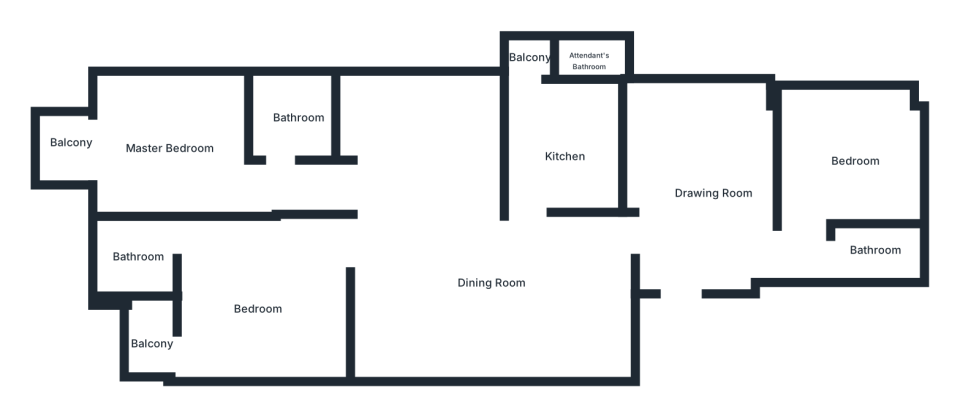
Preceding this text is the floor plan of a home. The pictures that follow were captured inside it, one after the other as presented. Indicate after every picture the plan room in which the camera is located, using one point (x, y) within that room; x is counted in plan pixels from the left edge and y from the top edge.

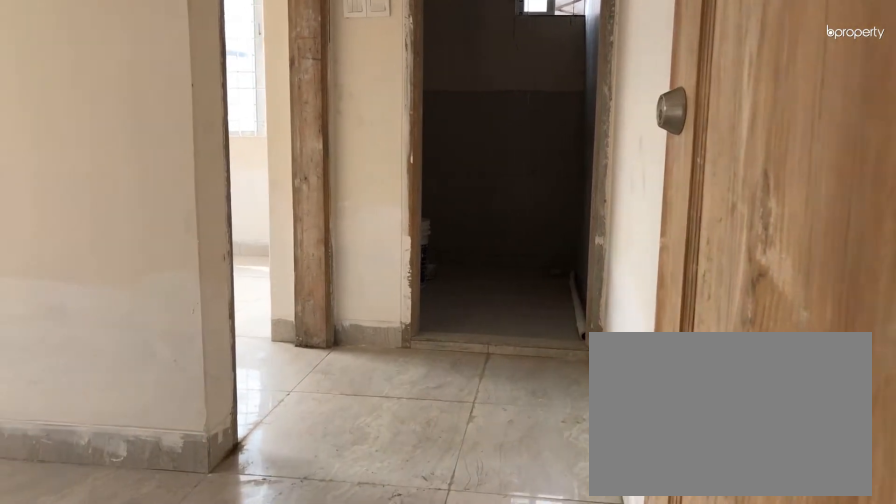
(716, 195)
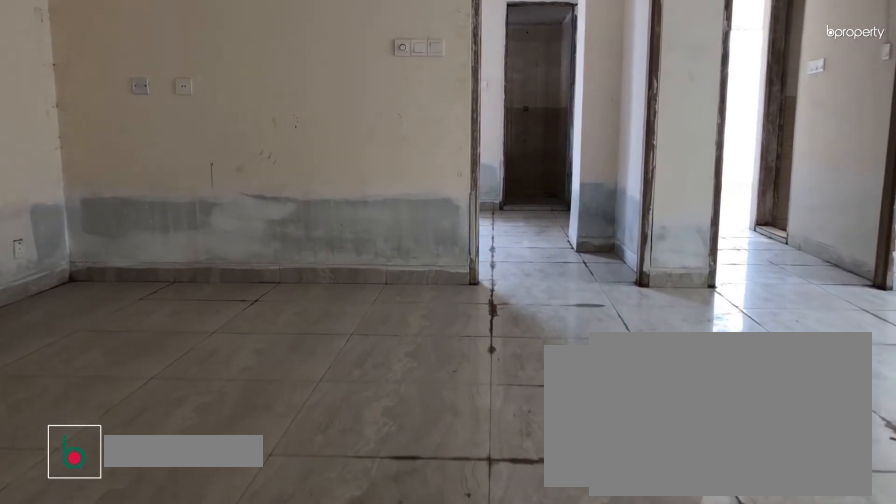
(496, 287)
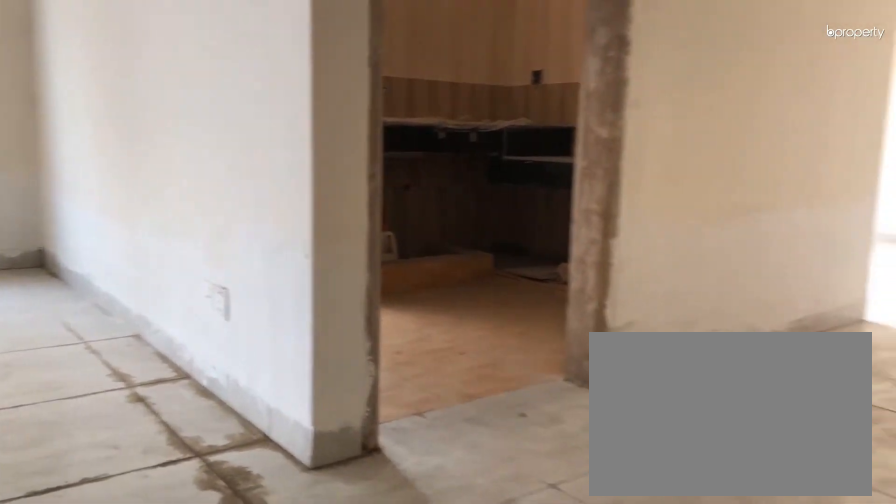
(496, 287)
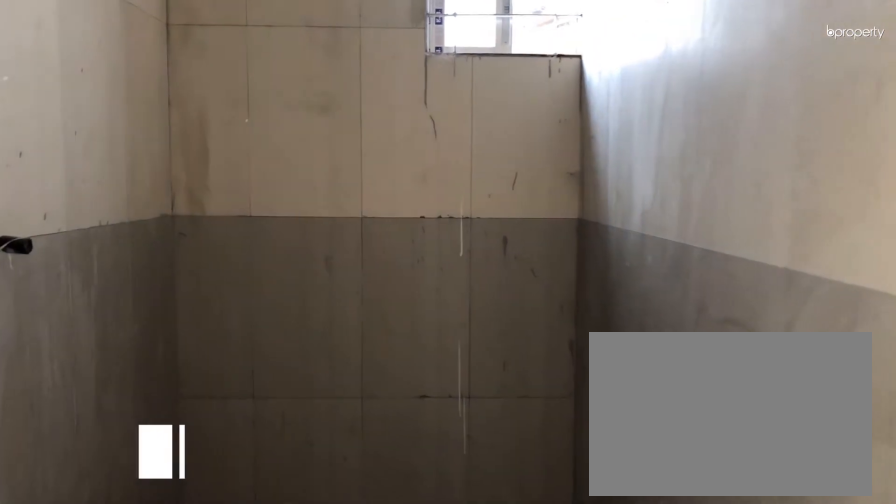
(876, 250)
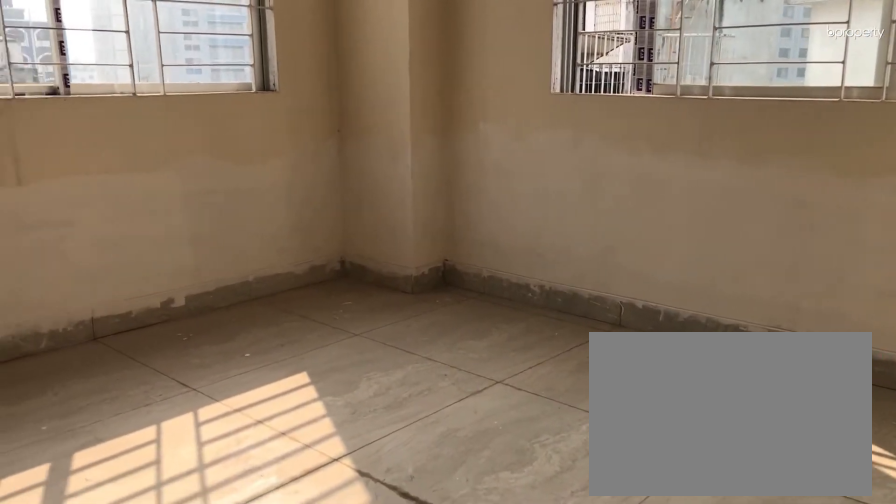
(858, 160)
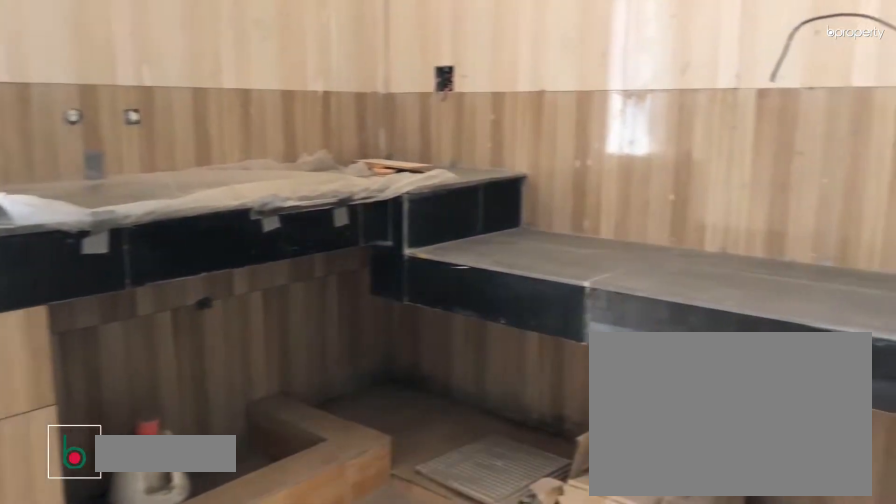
(567, 158)
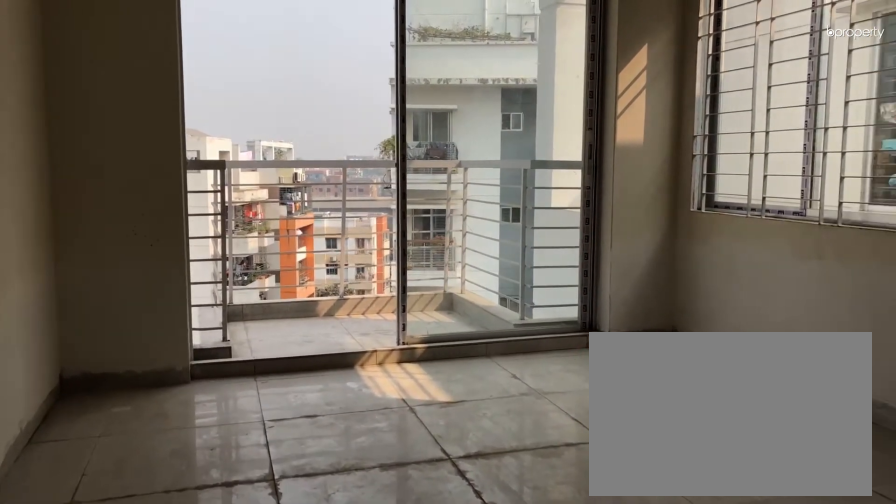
(165, 151)
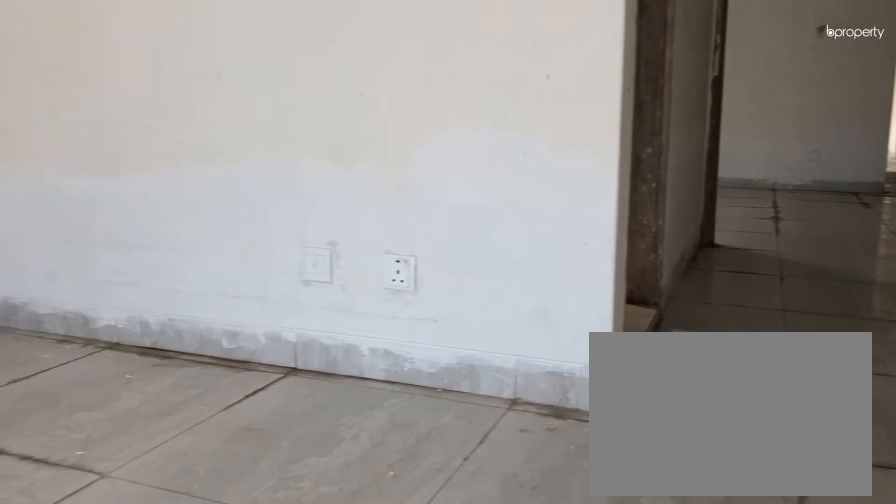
(165, 151)
